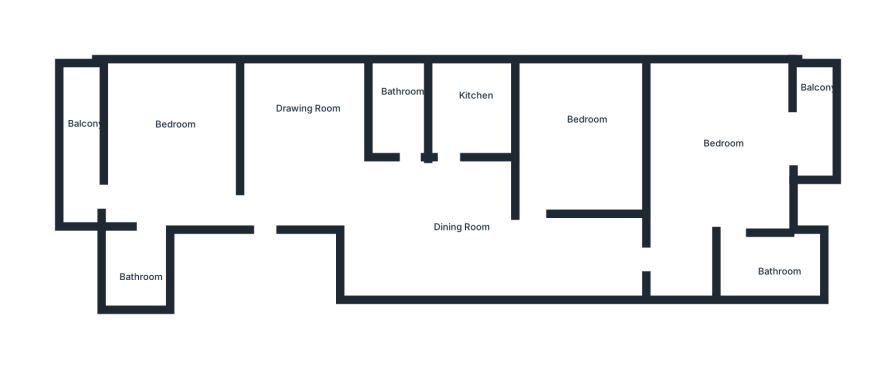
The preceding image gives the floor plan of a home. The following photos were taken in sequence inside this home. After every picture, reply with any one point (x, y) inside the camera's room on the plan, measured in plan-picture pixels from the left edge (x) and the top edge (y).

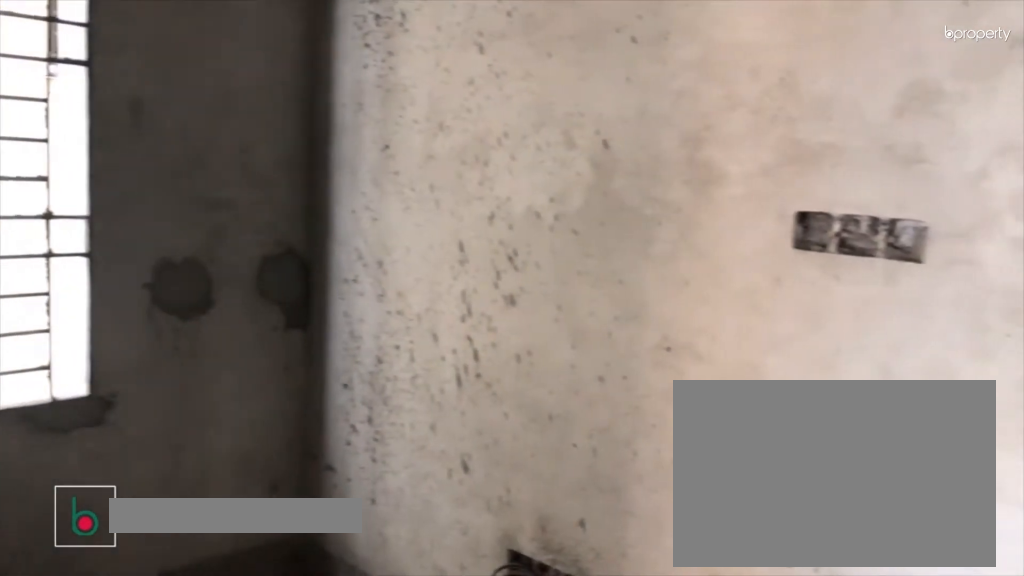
(312, 158)
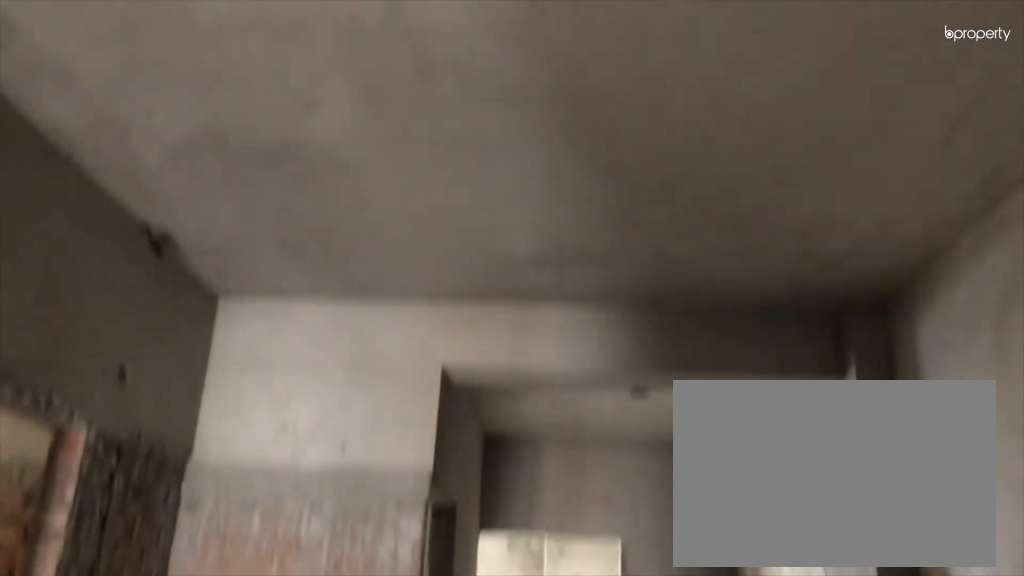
(434, 201)
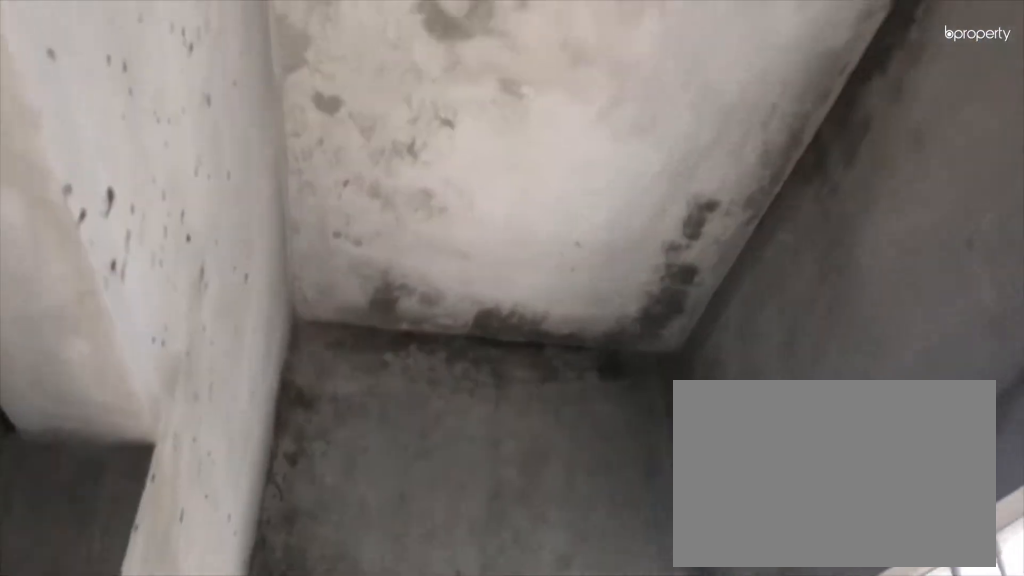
(816, 120)
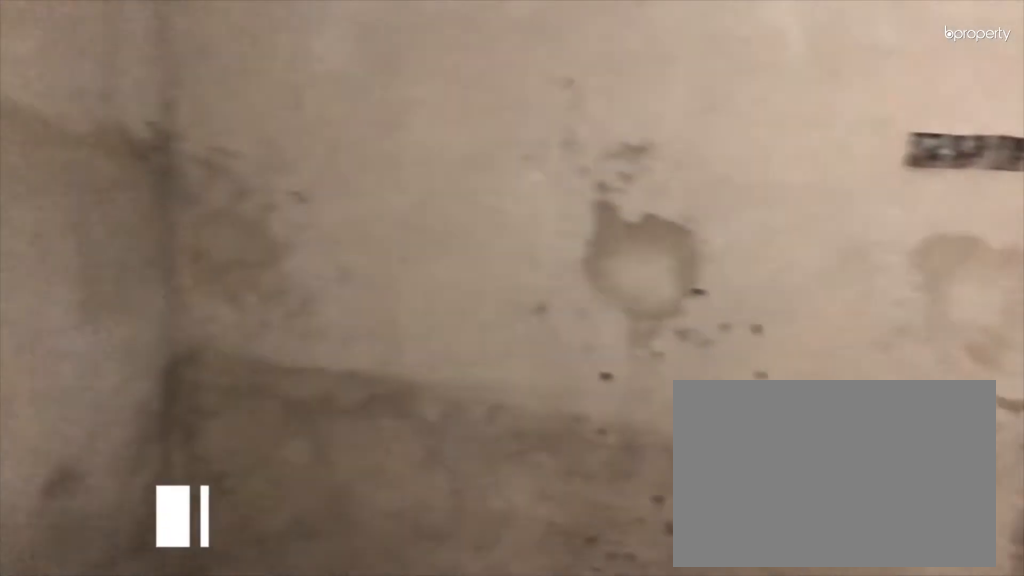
(589, 138)
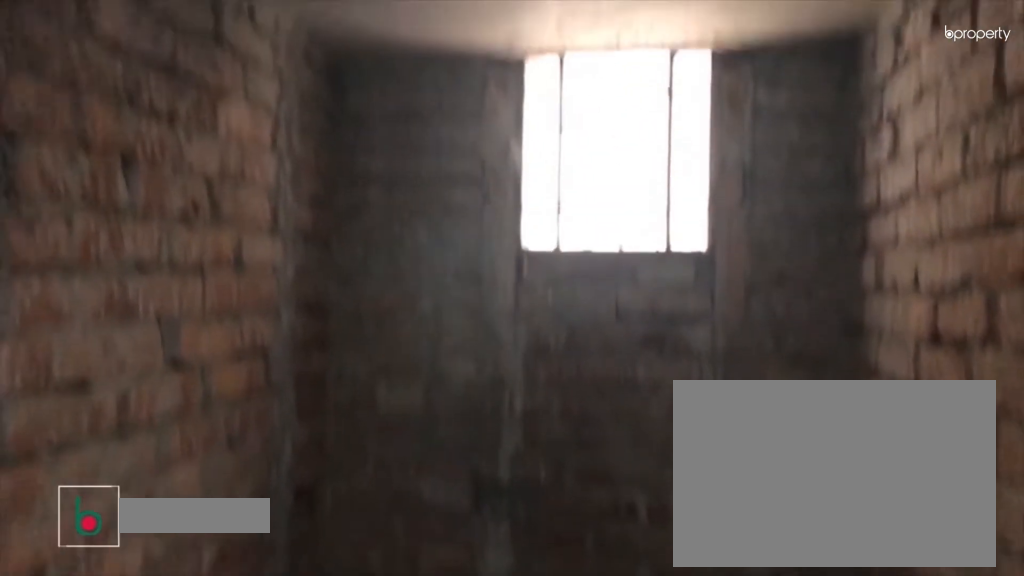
(401, 104)
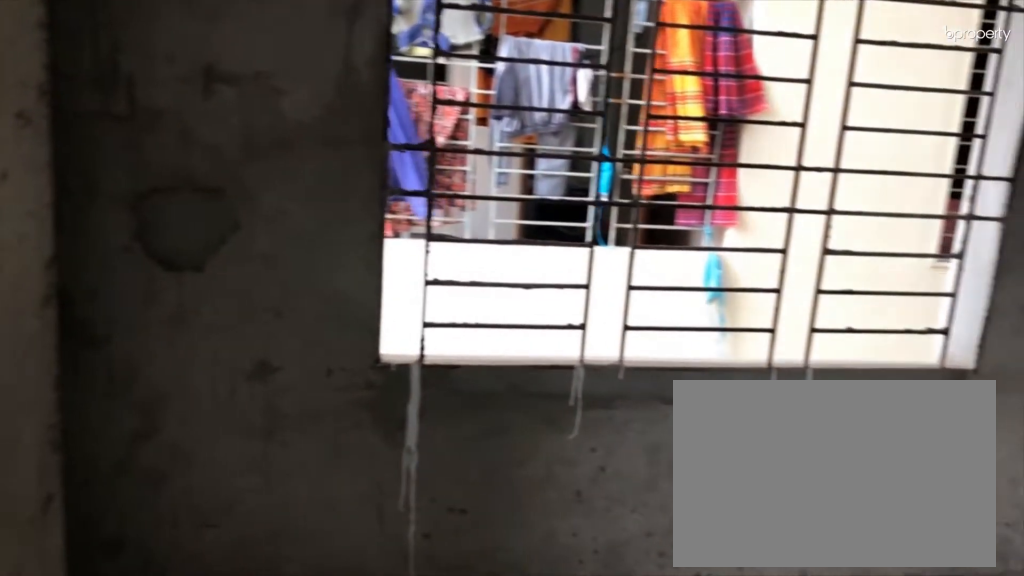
(154, 135)
